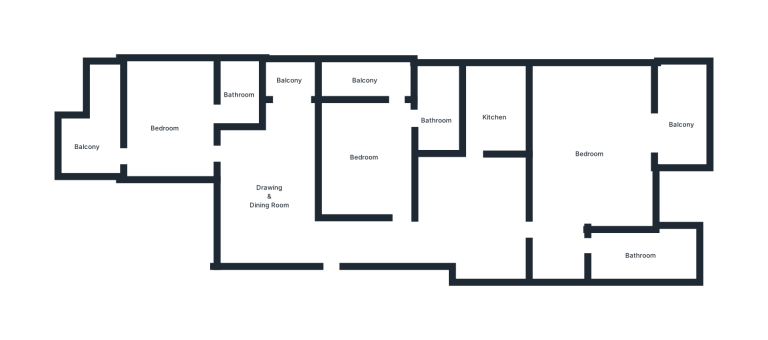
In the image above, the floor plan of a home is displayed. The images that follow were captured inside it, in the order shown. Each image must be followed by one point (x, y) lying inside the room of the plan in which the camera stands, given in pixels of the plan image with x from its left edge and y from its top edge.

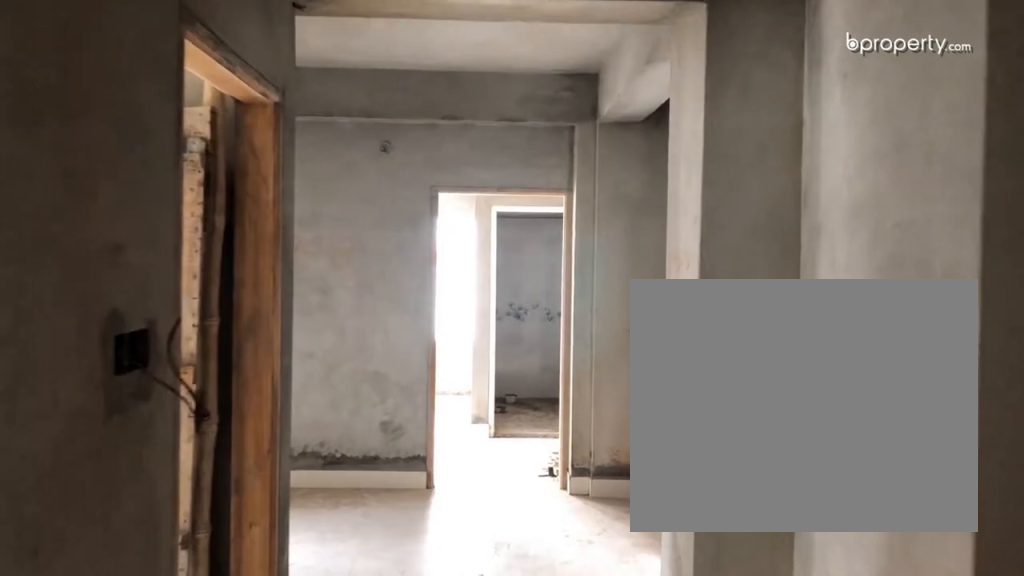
(416, 240)
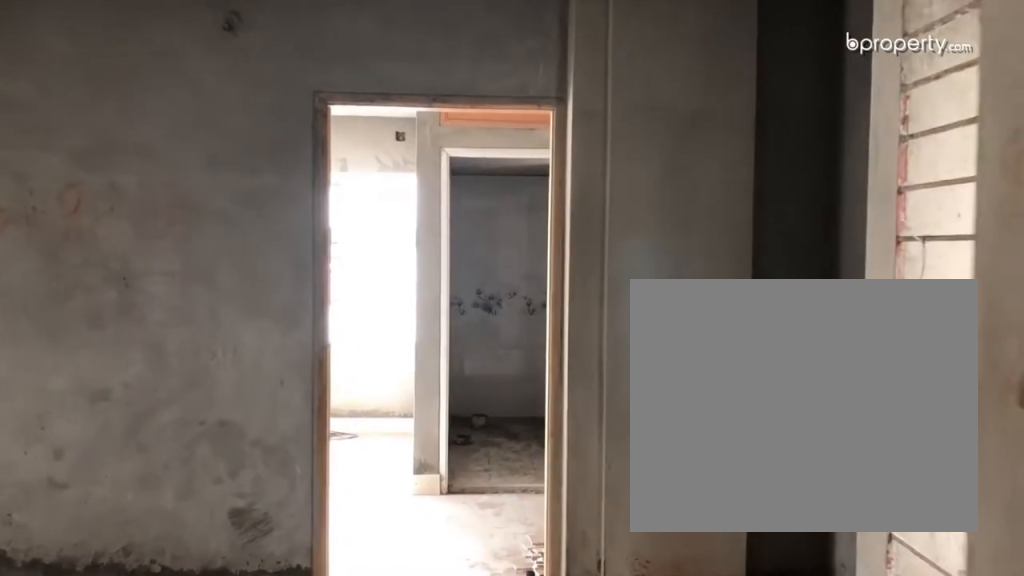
(477, 225)
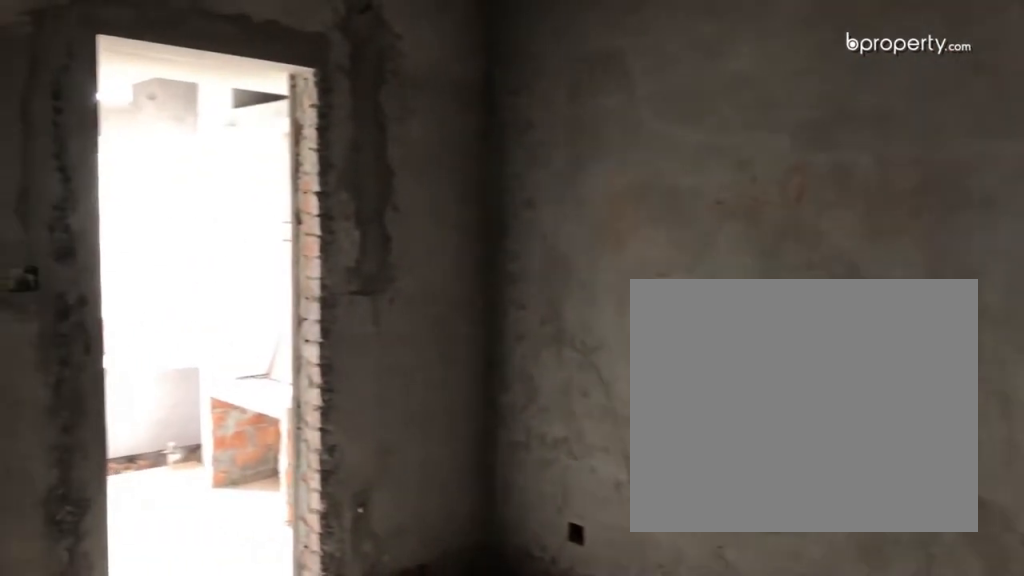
(477, 225)
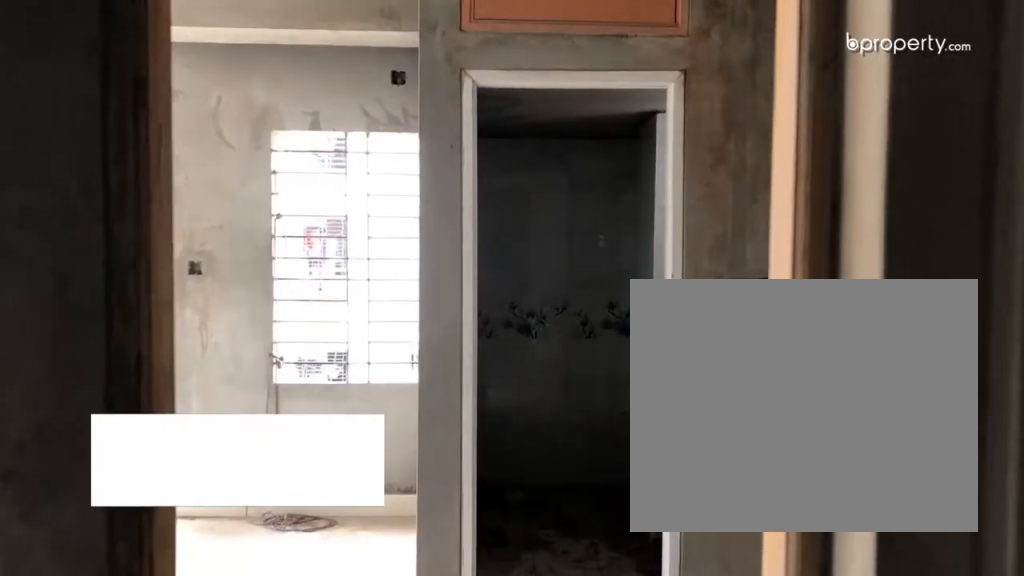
(577, 216)
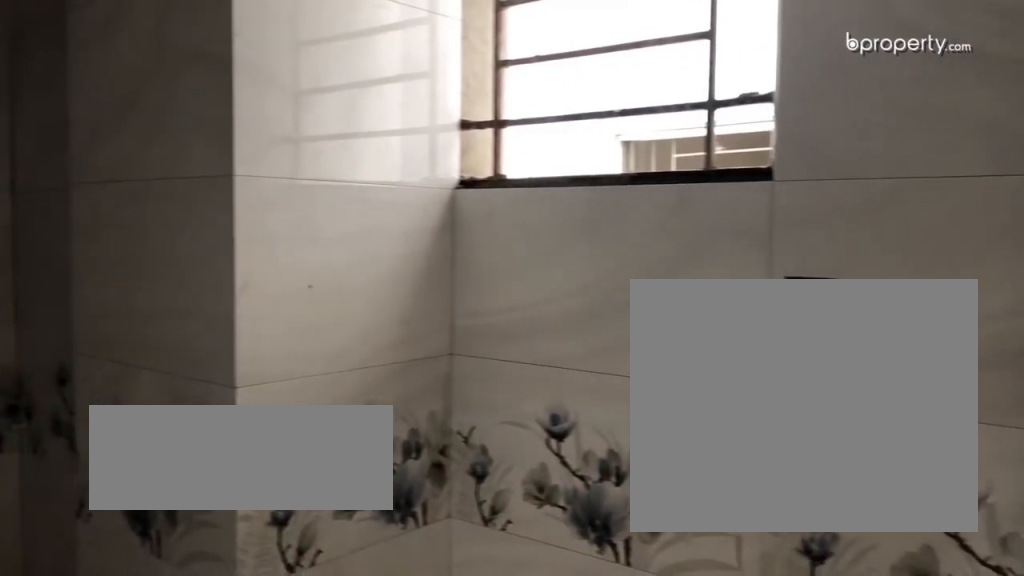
(639, 256)
